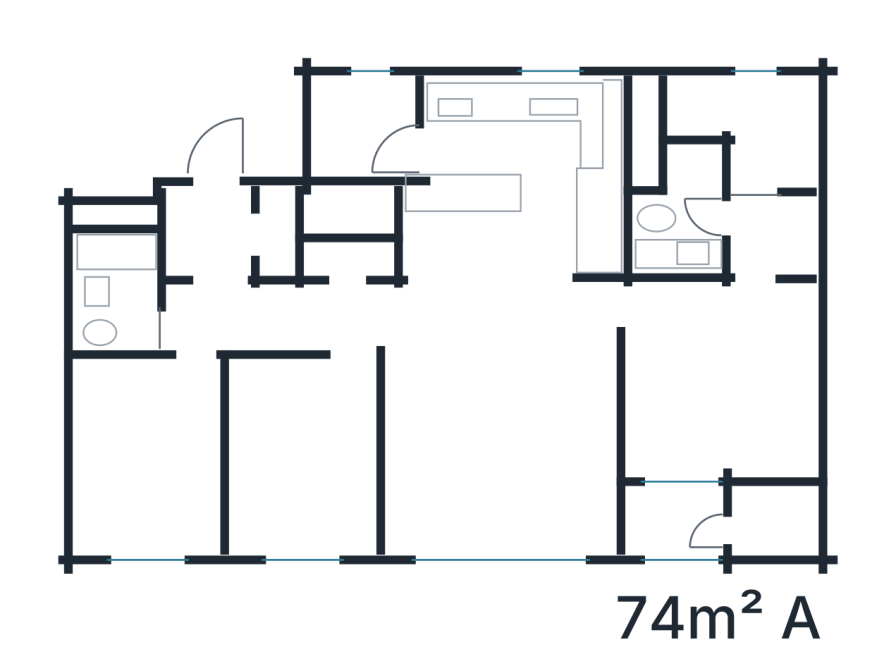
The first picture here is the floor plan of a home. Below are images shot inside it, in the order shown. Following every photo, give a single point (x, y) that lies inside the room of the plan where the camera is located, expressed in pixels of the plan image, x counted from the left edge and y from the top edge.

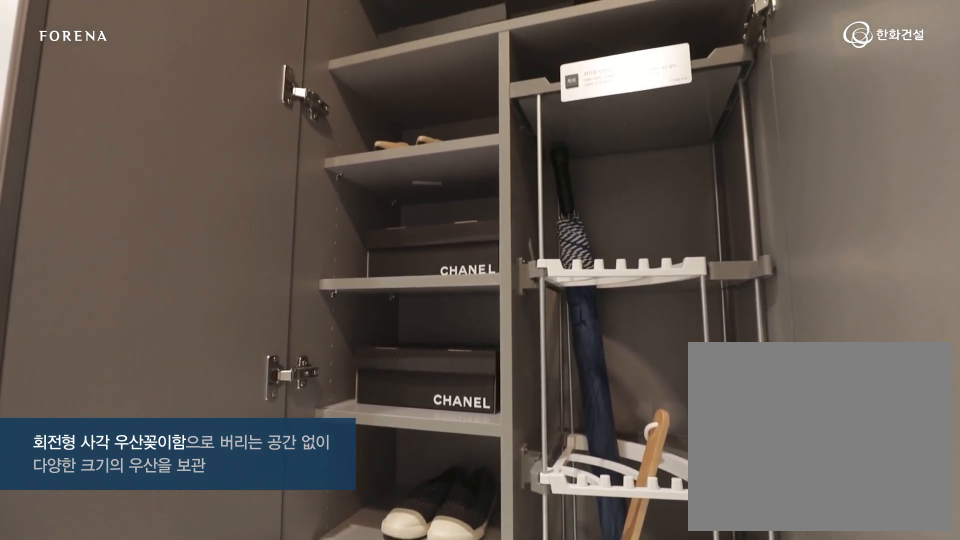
(219, 230)
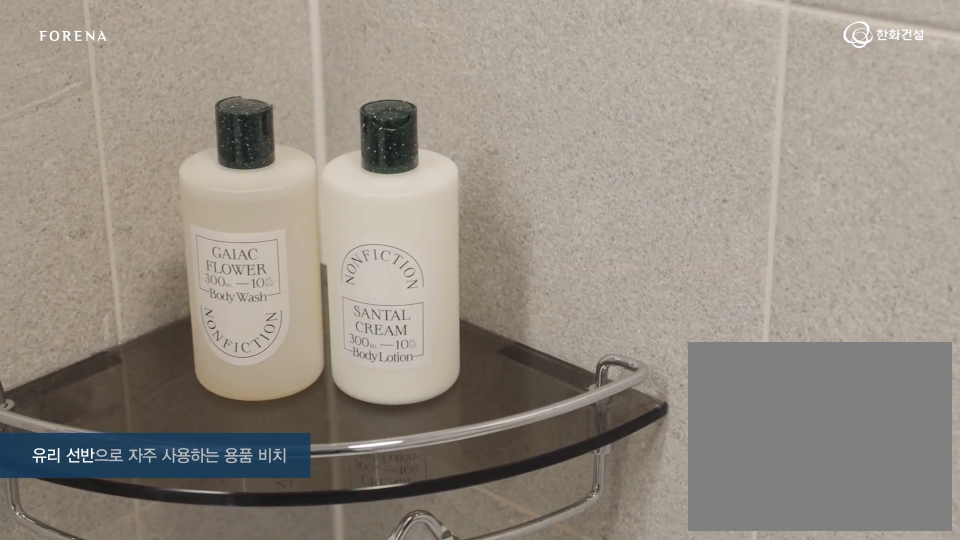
(150, 324)
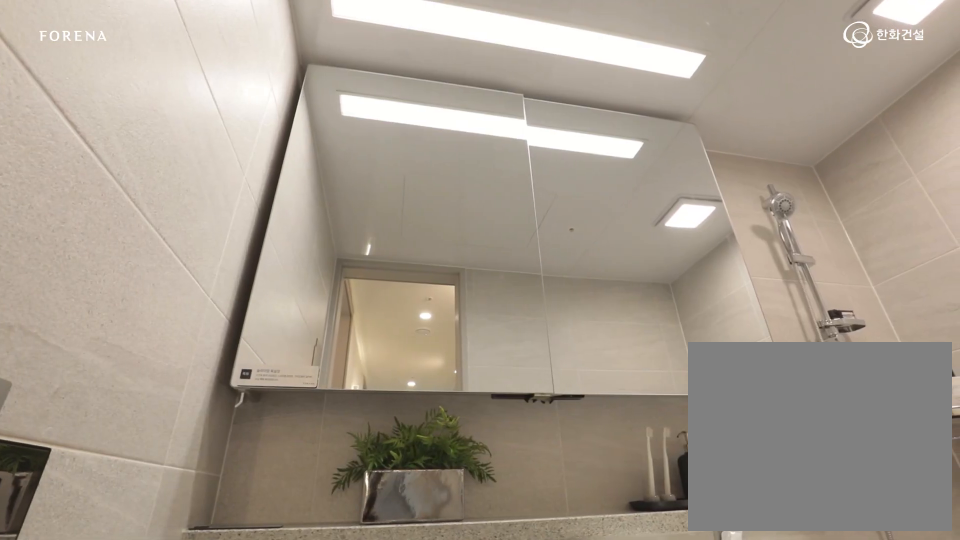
(150, 324)
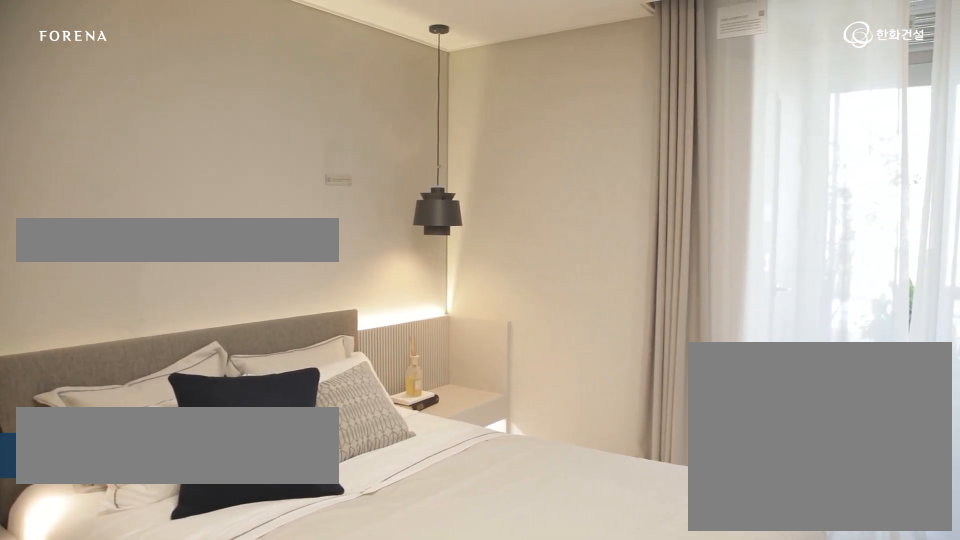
(723, 368)
